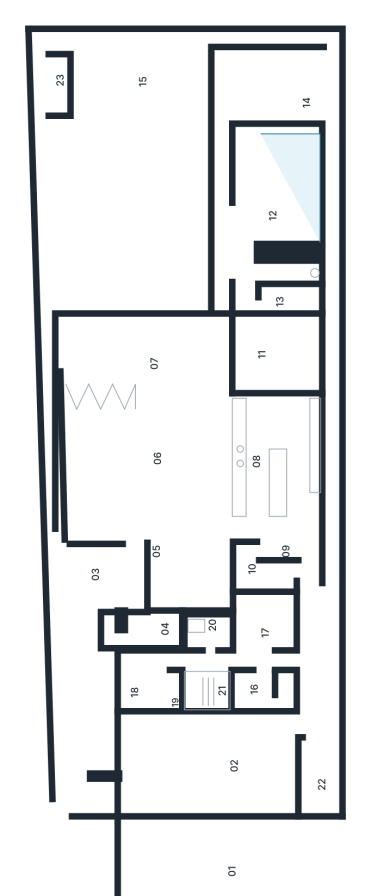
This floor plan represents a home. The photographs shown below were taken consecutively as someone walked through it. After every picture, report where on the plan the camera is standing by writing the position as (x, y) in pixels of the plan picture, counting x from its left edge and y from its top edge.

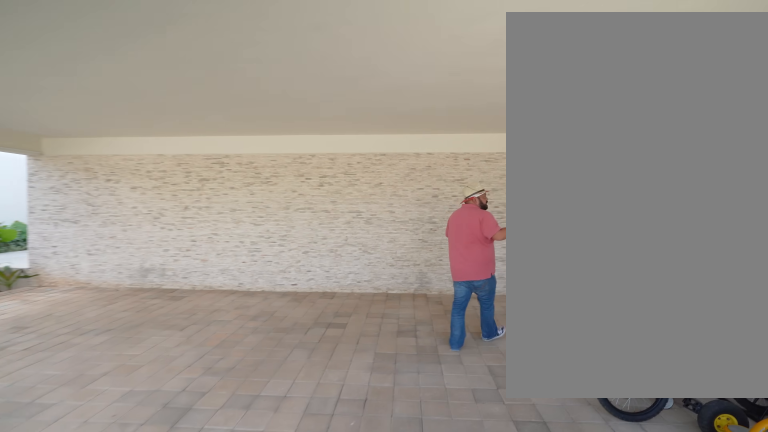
(230, 793)
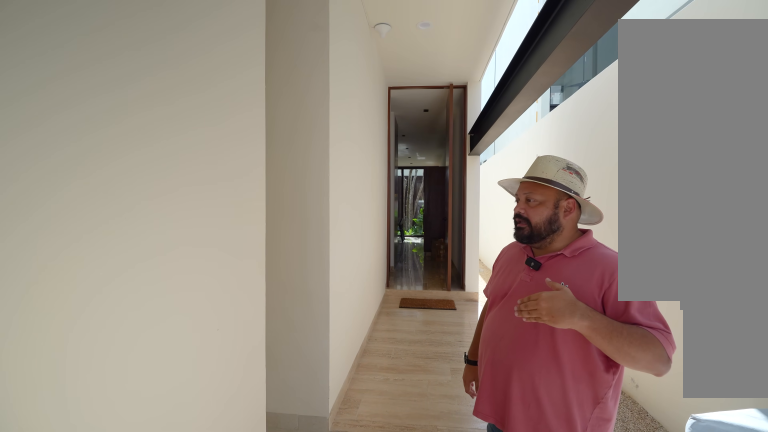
(312, 661)
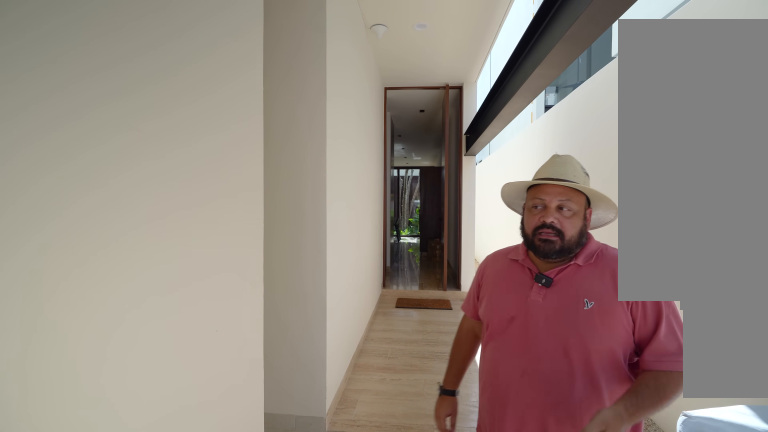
(312, 661)
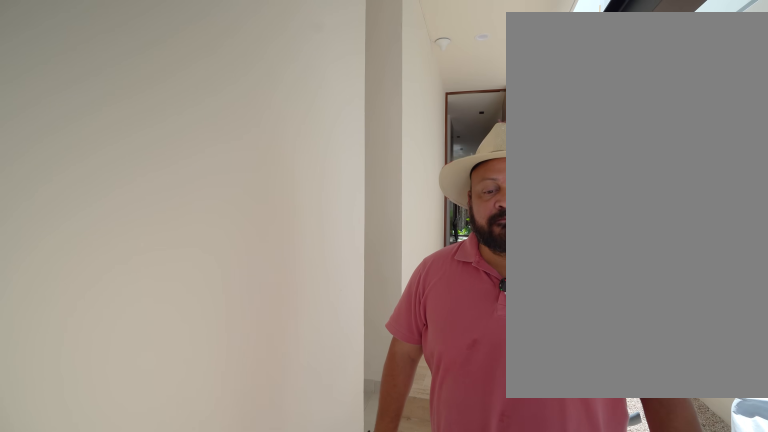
(311, 683)
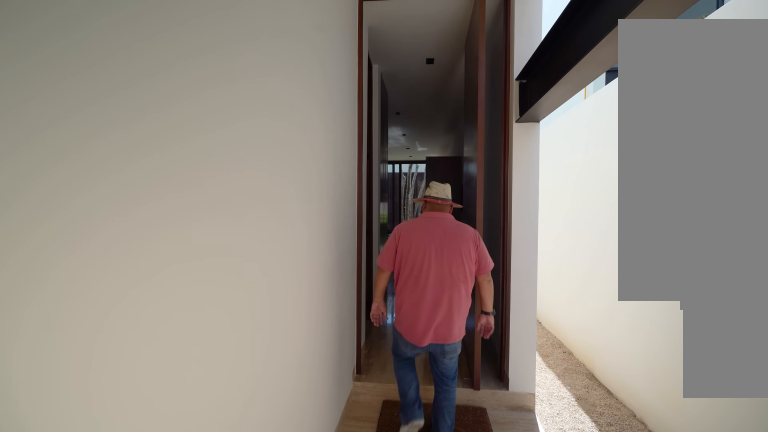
(308, 657)
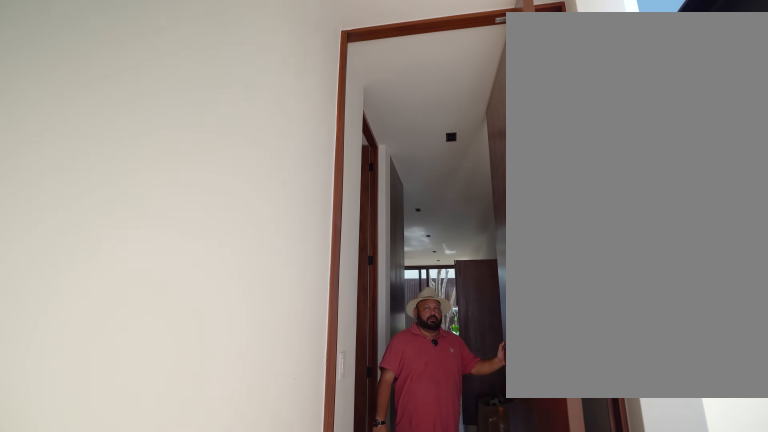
(312, 611)
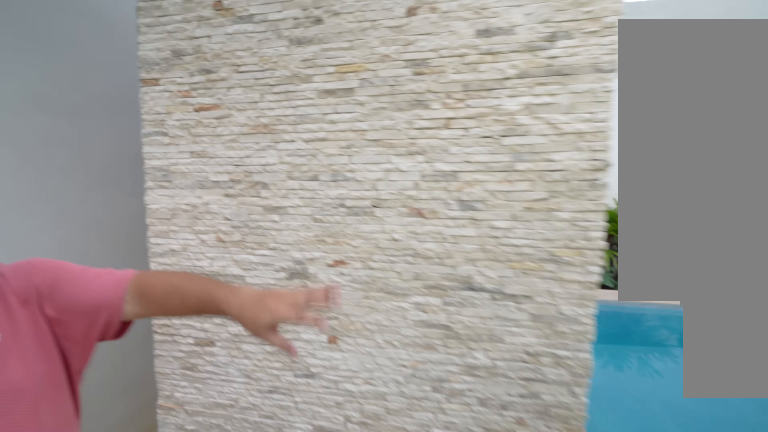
(44, 128)
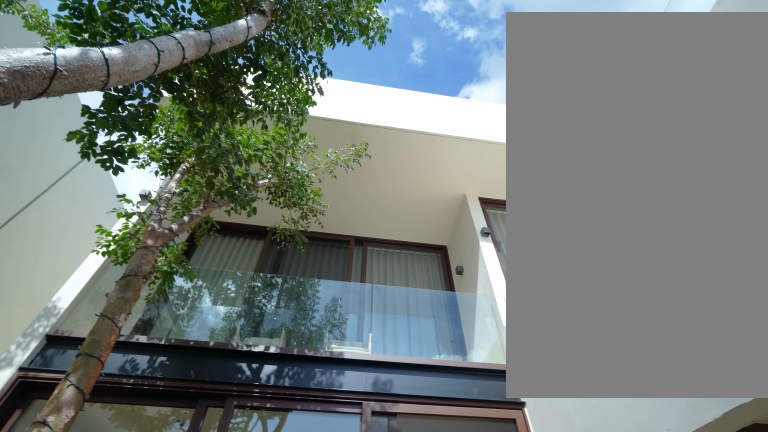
(251, 358)
